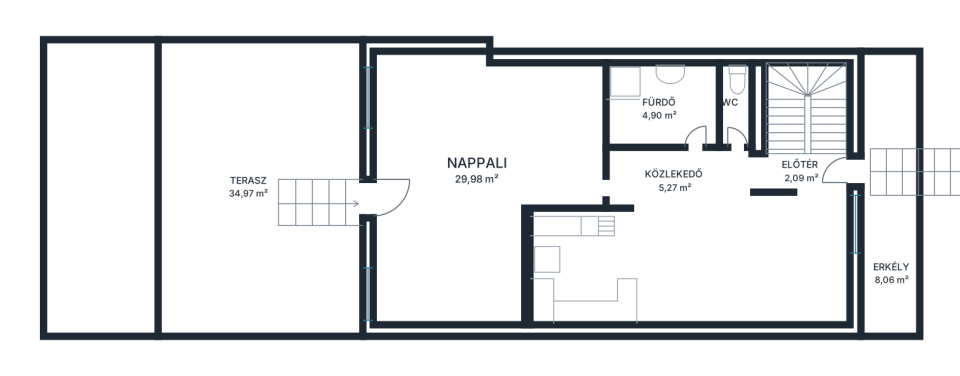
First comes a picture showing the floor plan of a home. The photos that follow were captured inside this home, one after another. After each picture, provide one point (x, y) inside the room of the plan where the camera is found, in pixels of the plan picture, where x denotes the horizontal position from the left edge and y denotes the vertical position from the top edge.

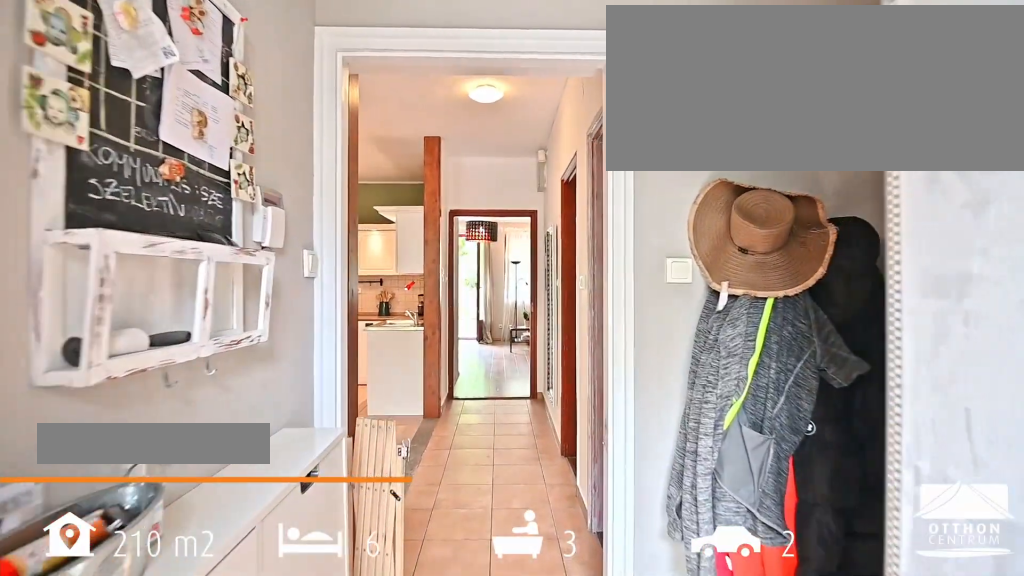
(804, 168)
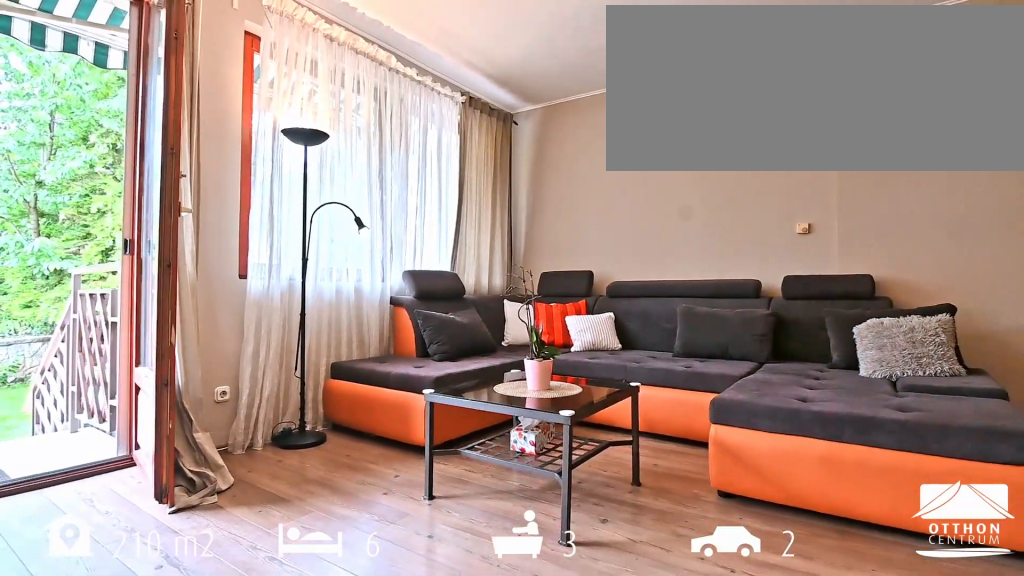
(478, 168)
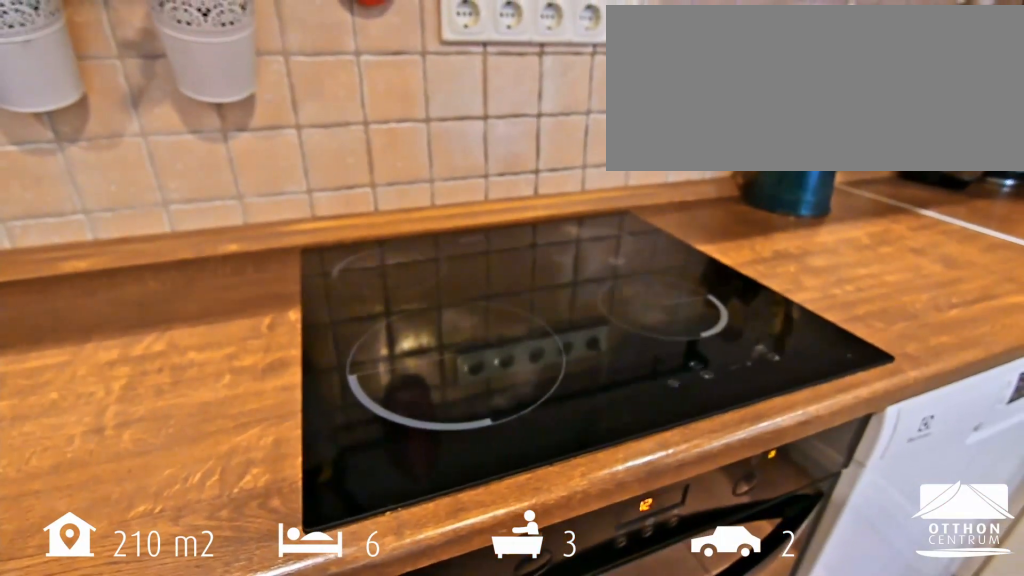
(706, 254)
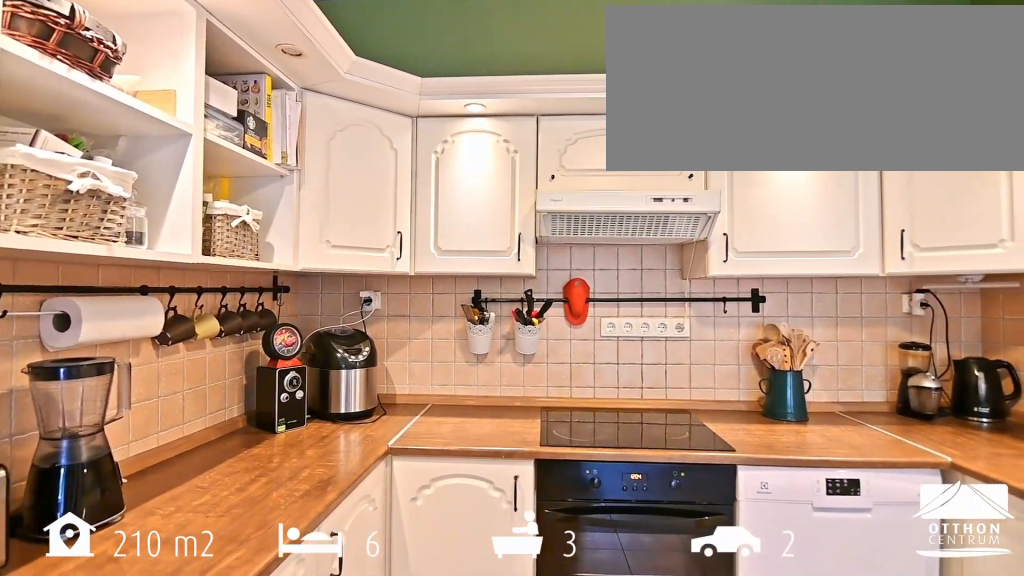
(706, 254)
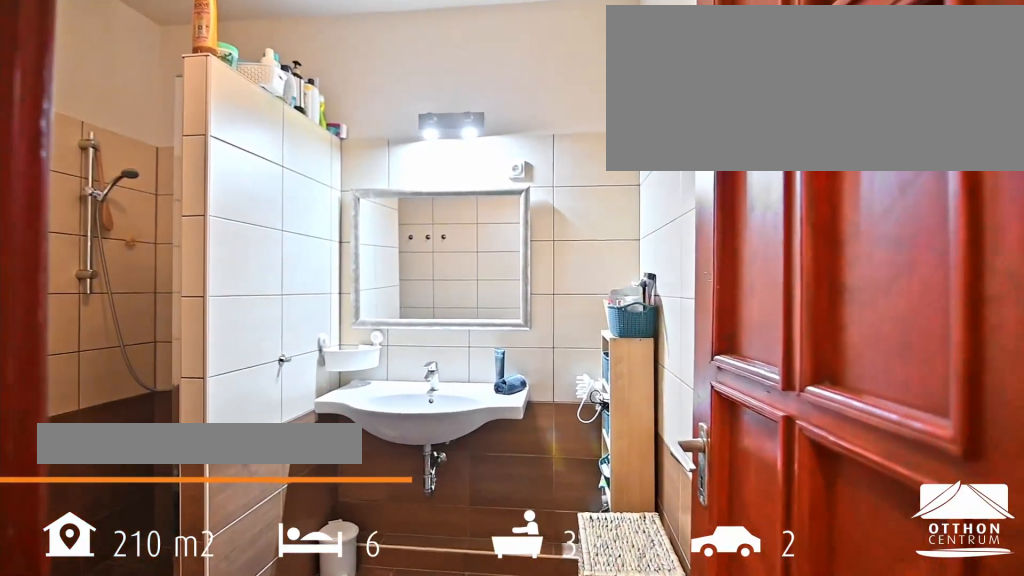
(658, 109)
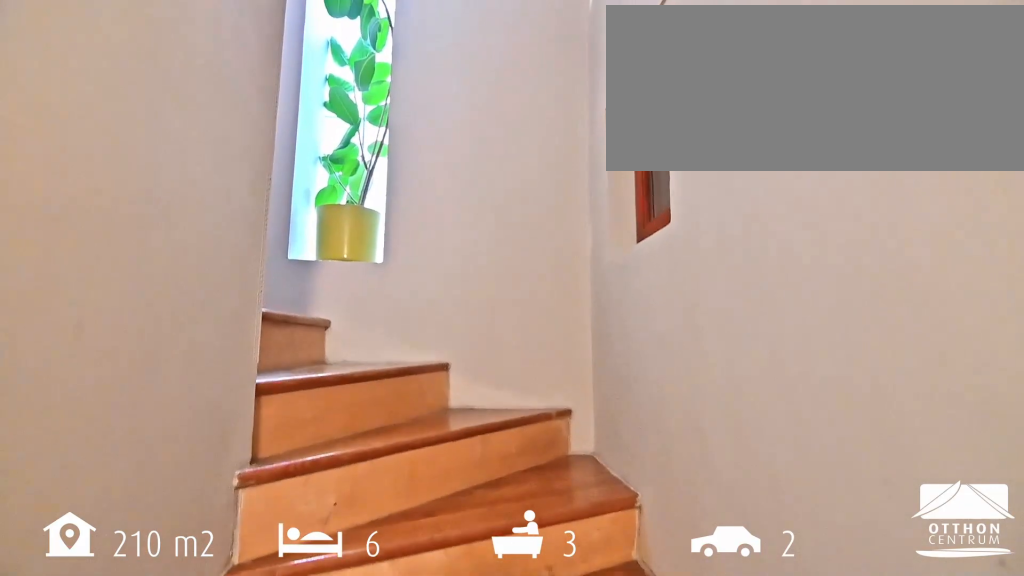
(806, 104)
